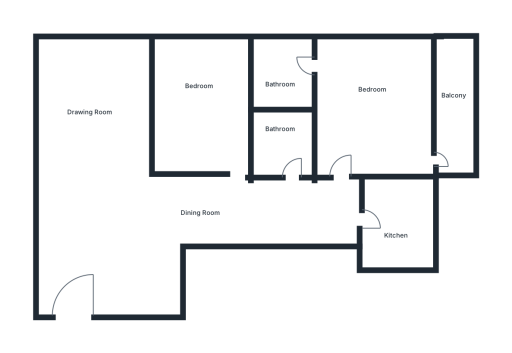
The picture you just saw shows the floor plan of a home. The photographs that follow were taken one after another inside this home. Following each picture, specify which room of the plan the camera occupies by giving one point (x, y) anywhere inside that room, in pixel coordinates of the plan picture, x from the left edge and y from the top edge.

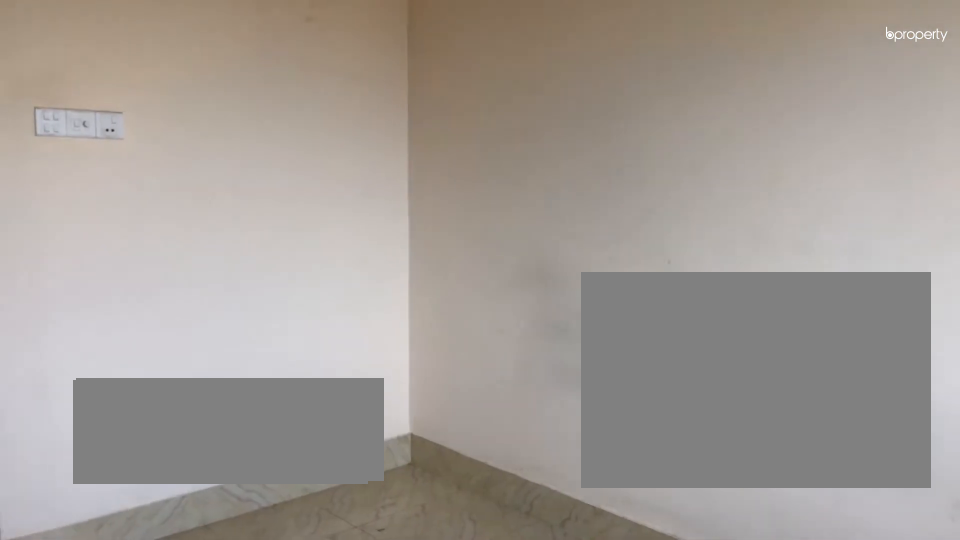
(206, 112)
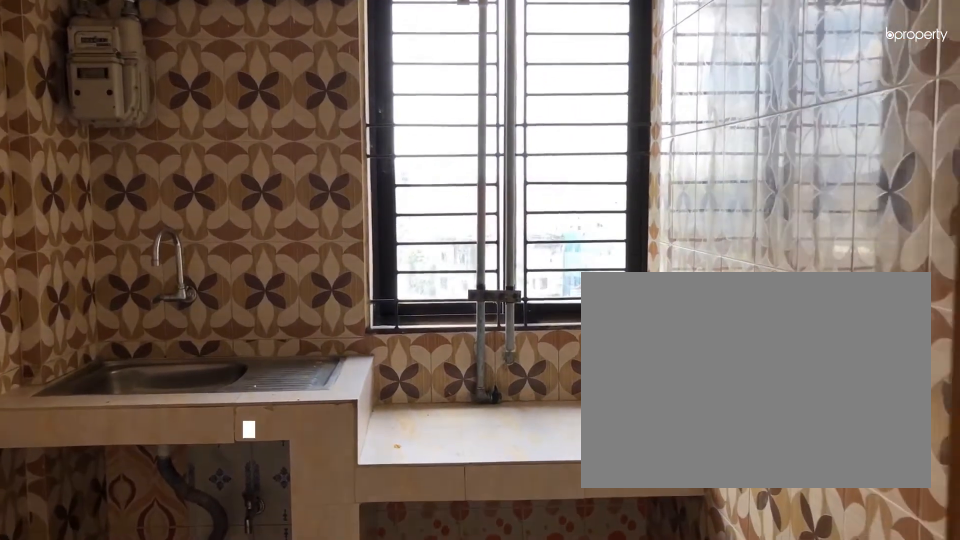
(396, 218)
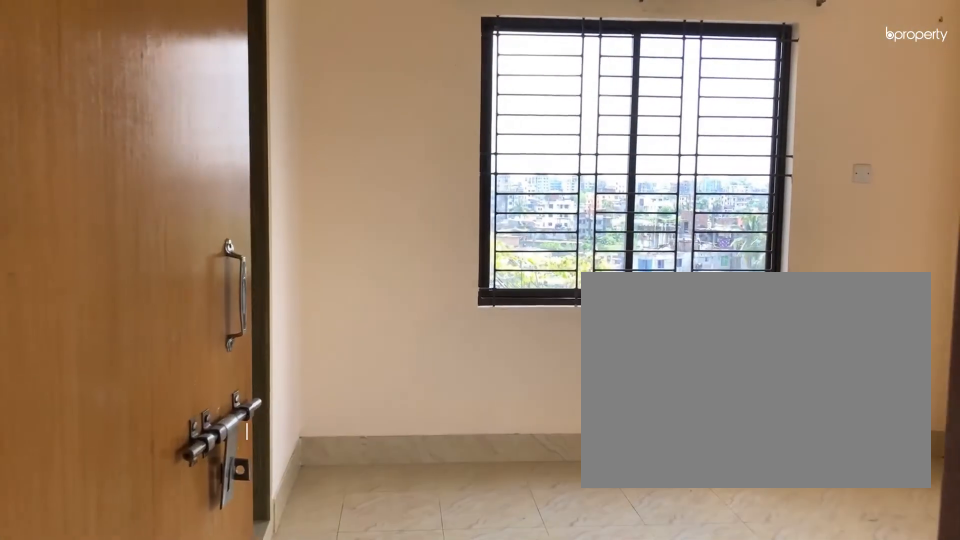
(374, 99)
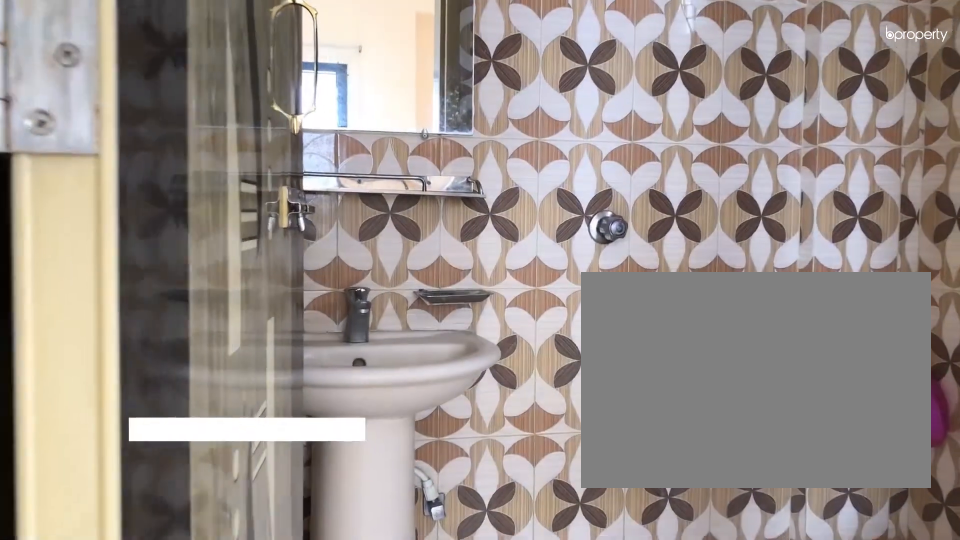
(283, 79)
